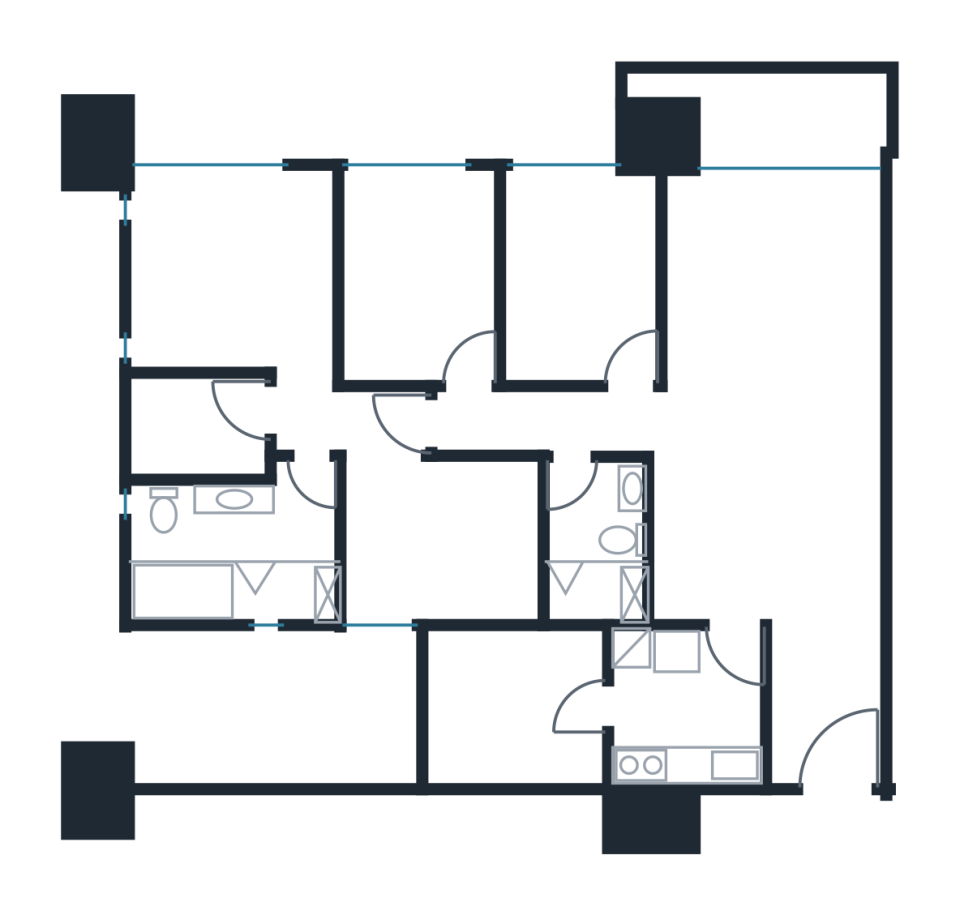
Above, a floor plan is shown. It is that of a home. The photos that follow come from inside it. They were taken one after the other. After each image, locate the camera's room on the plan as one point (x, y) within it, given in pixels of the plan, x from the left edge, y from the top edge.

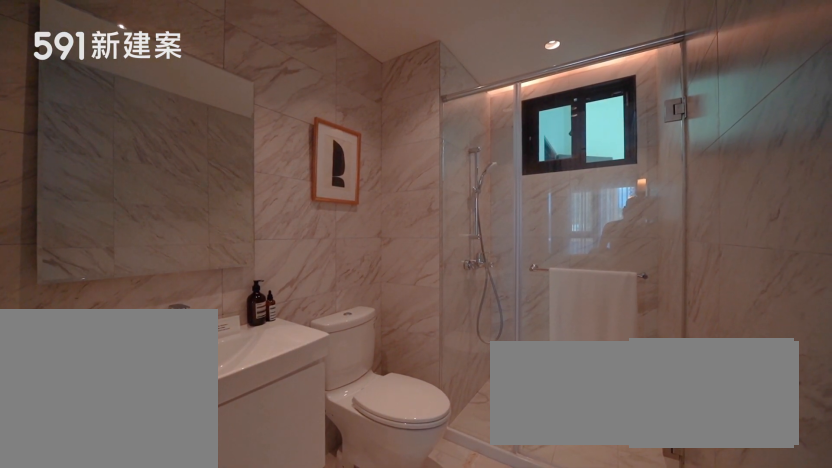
(592, 548)
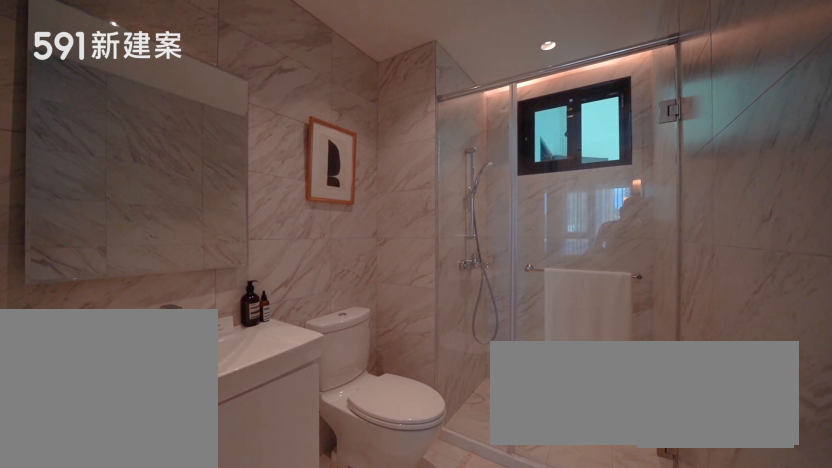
(592, 548)
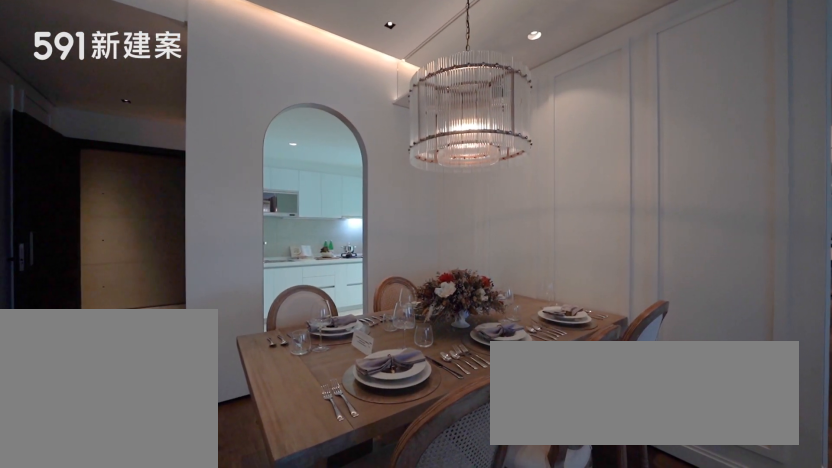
(763, 540)
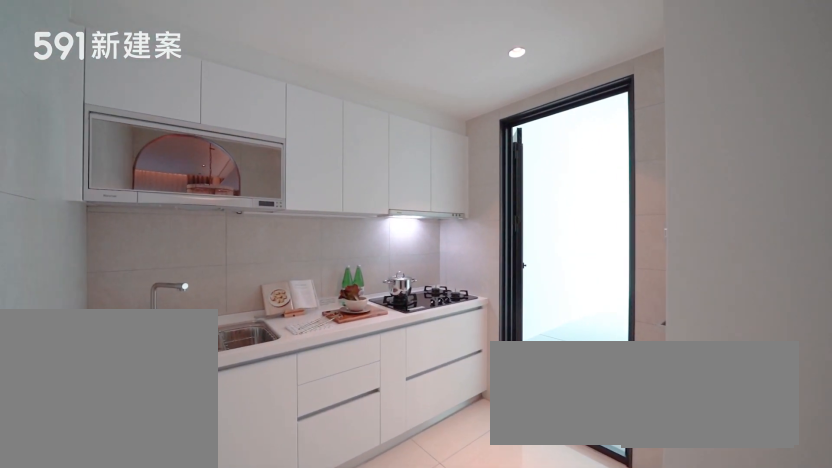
(683, 709)
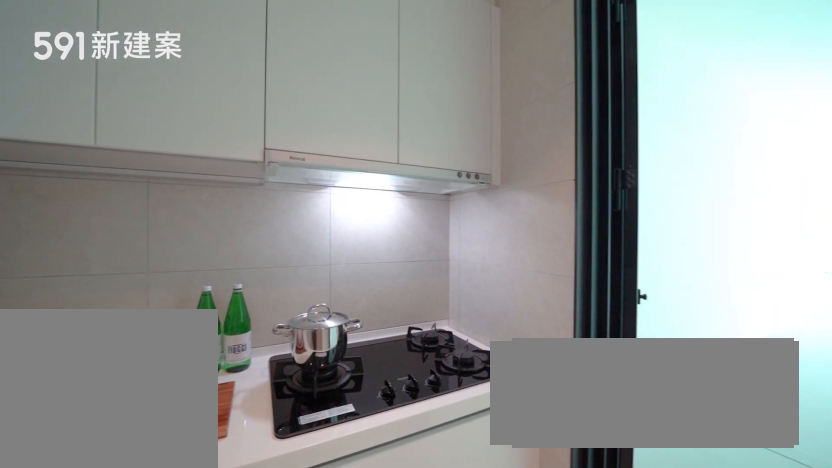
(683, 709)
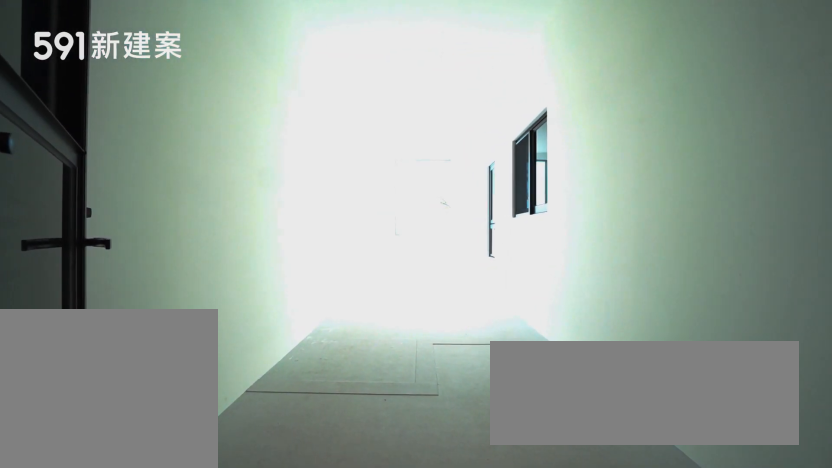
(519, 700)
